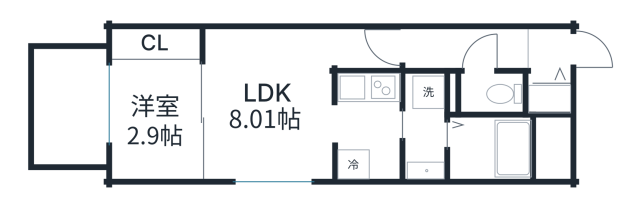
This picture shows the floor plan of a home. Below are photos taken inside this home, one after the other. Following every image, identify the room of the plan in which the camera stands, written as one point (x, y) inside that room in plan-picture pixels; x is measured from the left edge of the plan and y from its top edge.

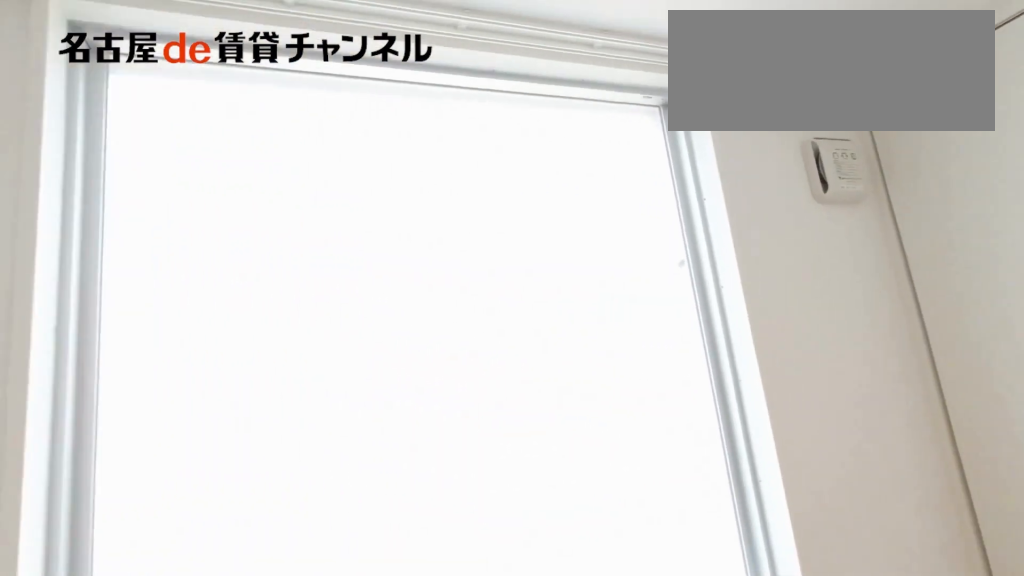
(278, 96)
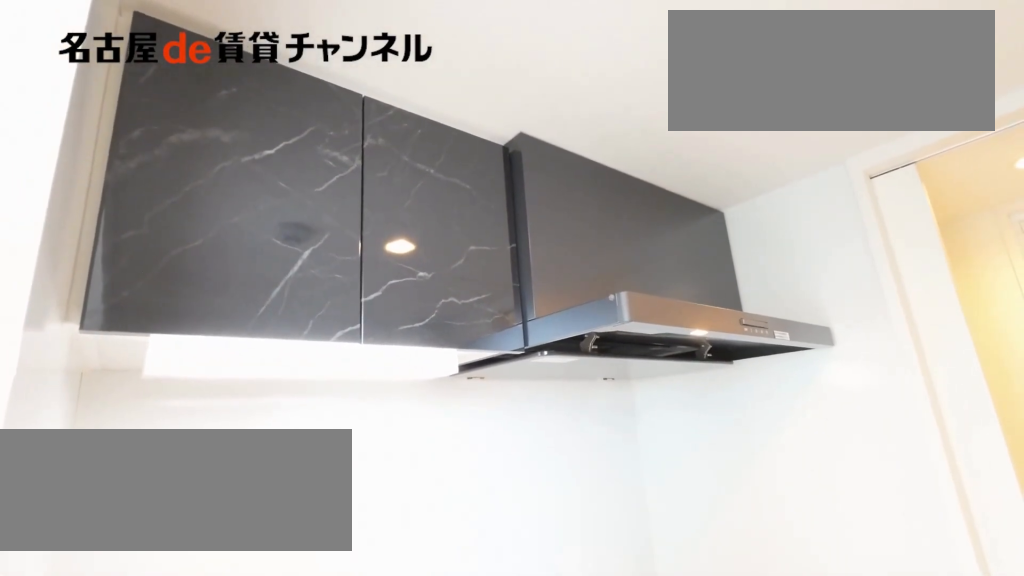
(368, 127)
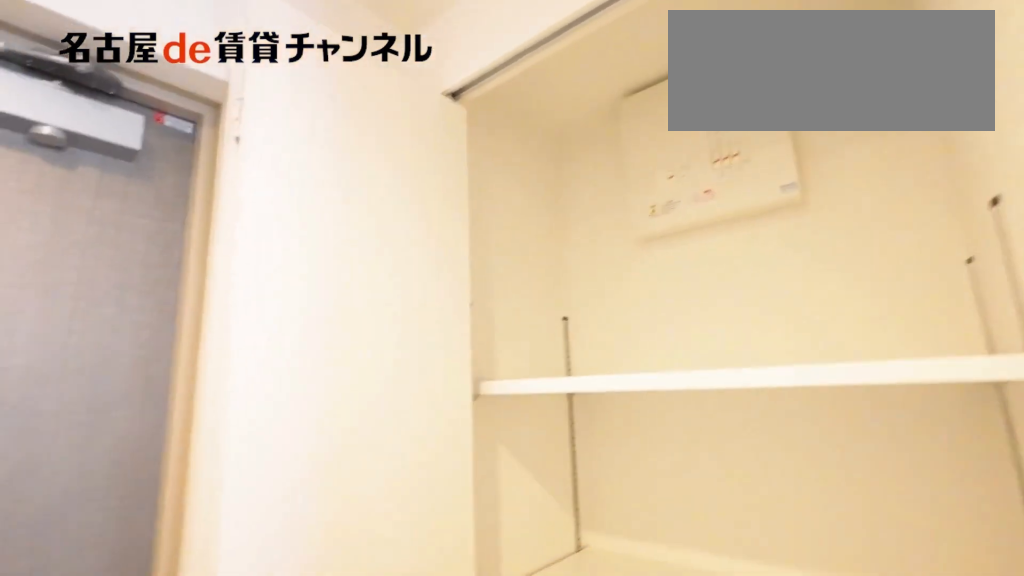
(551, 70)
